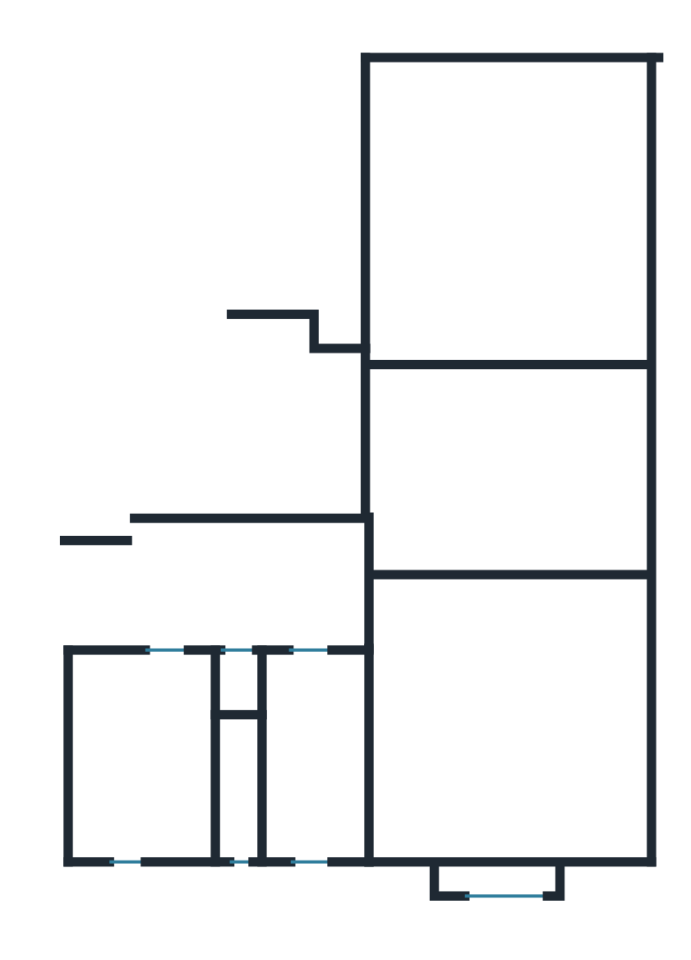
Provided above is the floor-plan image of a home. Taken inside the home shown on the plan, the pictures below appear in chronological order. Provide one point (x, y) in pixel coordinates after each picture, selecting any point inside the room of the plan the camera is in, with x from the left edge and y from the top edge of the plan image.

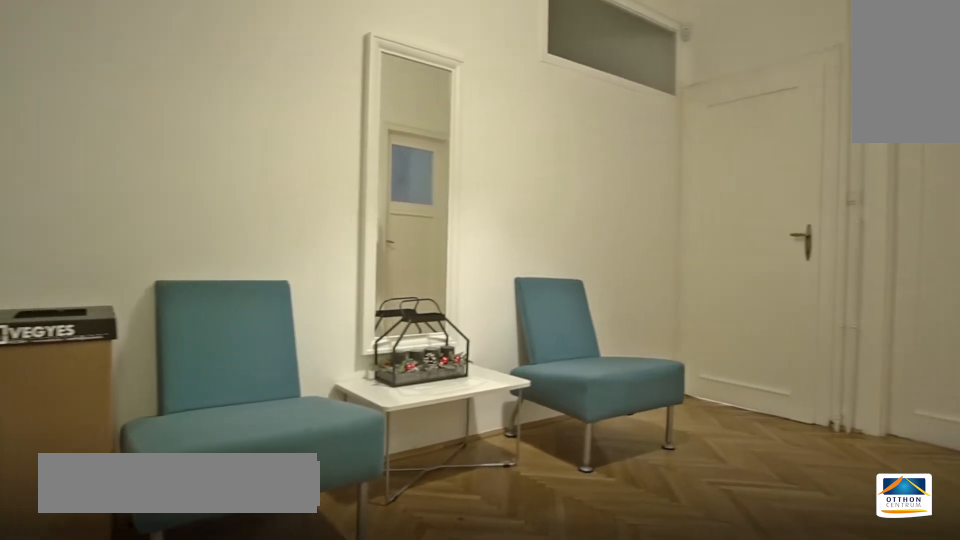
(259, 586)
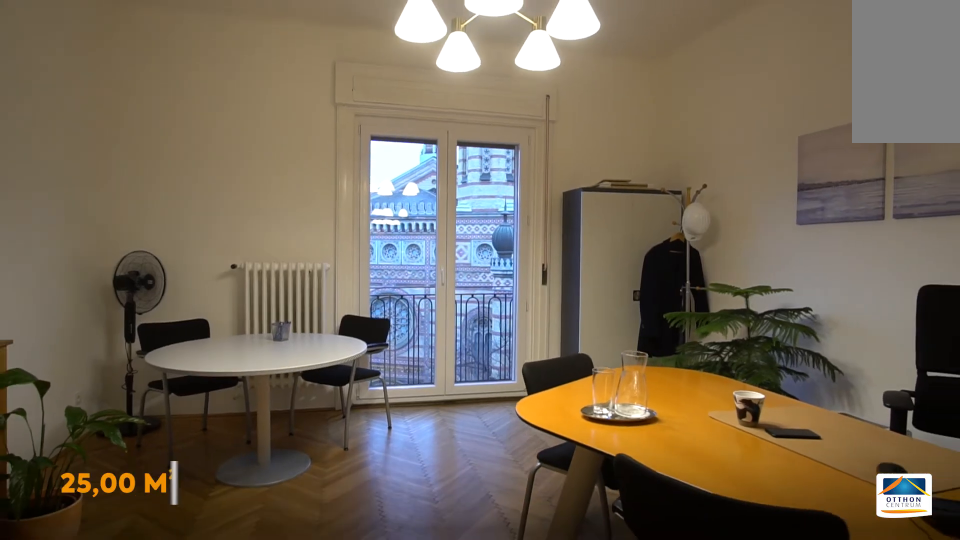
(509, 226)
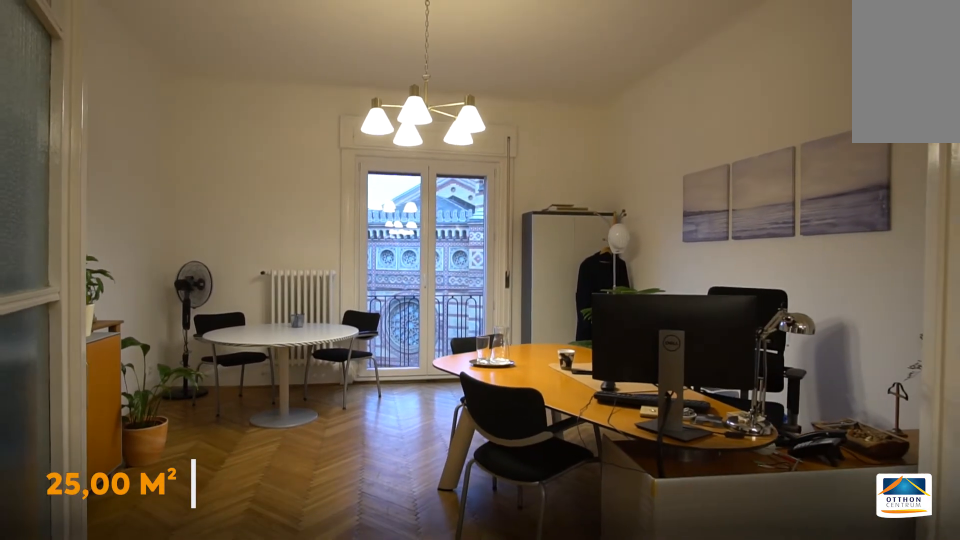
(510, 228)
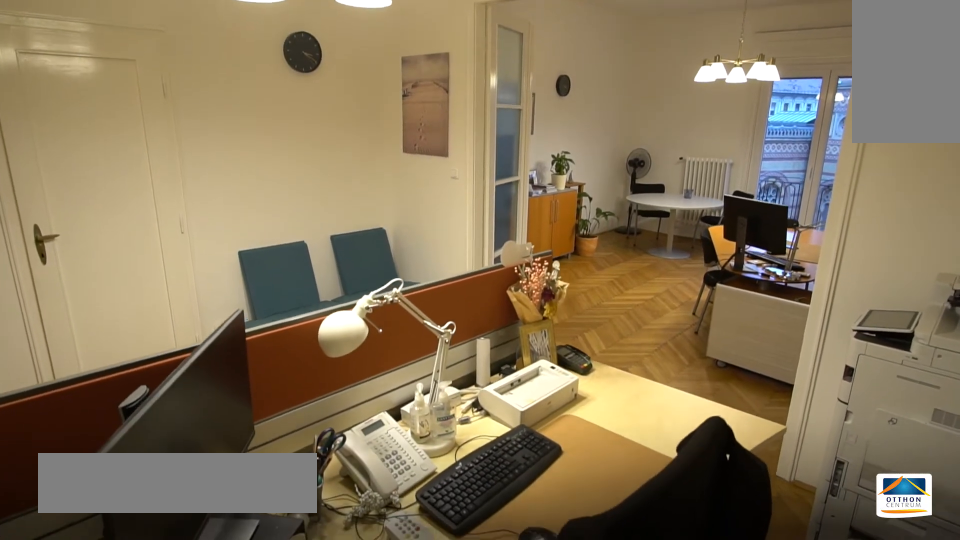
(507, 474)
